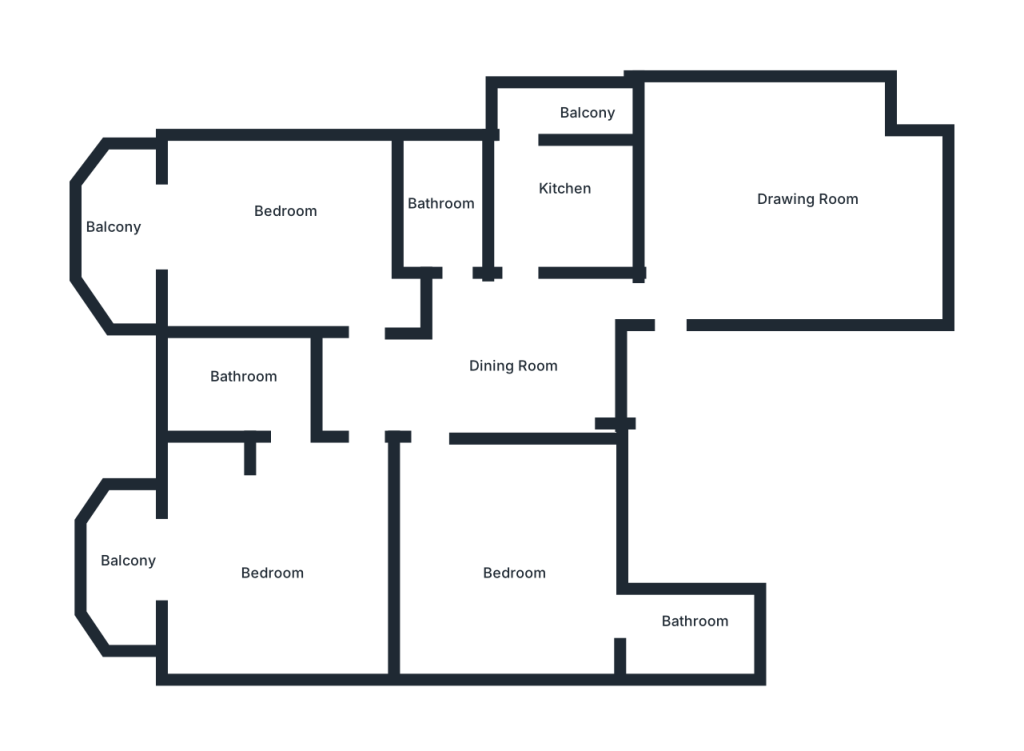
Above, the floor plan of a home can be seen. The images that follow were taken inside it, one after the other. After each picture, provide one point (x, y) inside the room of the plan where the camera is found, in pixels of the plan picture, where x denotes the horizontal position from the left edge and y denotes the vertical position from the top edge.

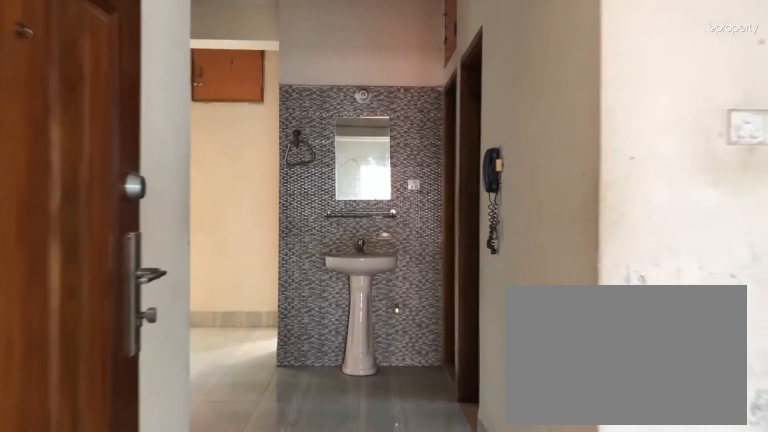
(612, 319)
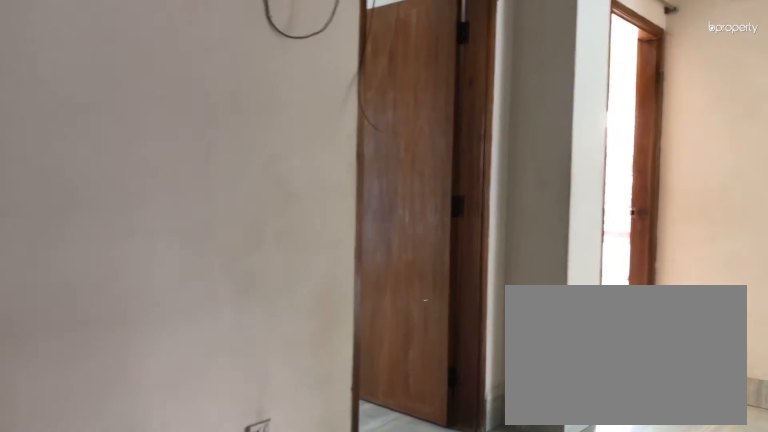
(510, 375)
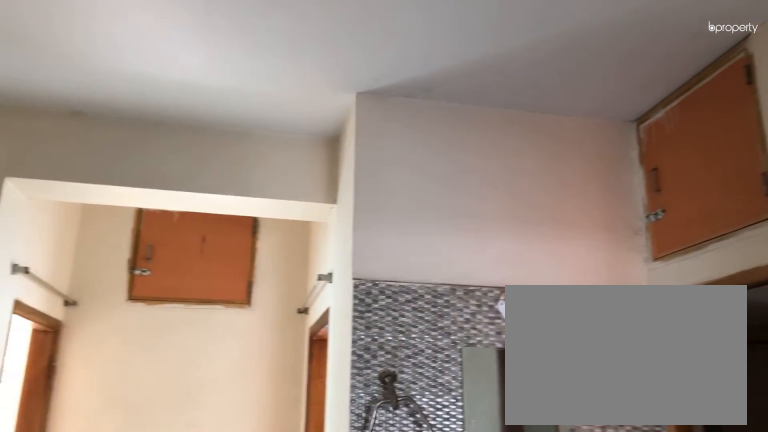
(501, 380)
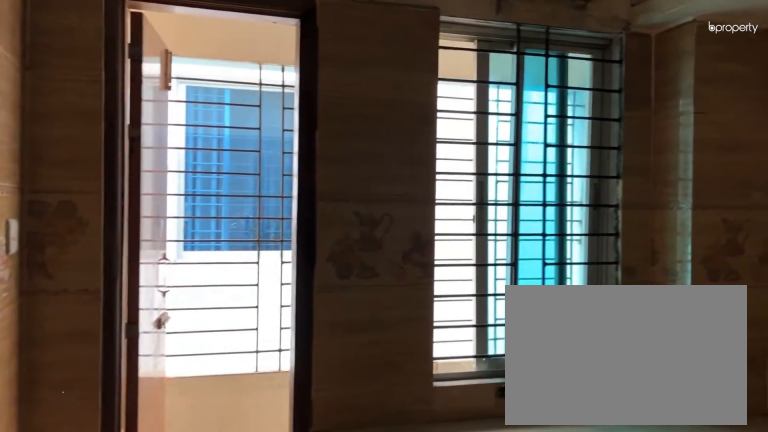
(550, 195)
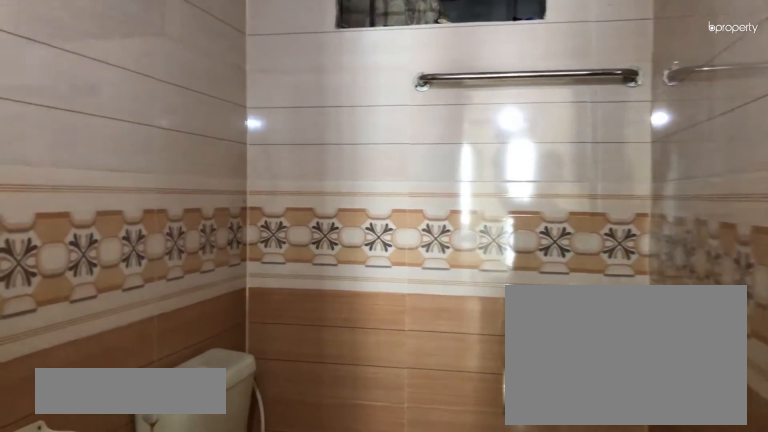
(438, 204)
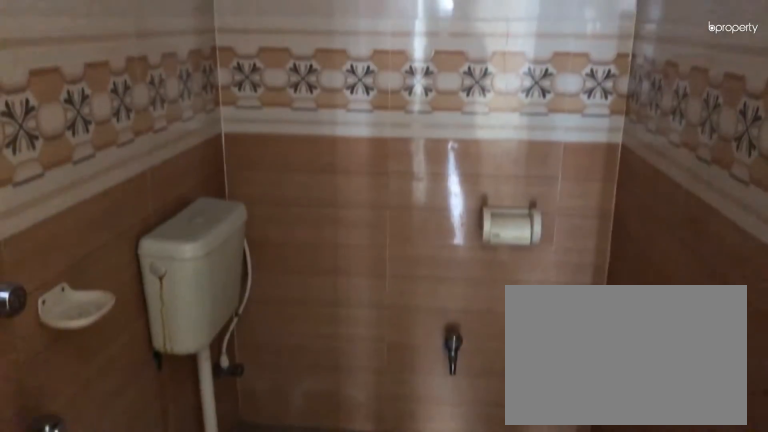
(438, 204)
